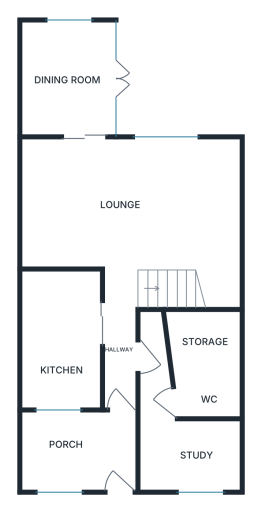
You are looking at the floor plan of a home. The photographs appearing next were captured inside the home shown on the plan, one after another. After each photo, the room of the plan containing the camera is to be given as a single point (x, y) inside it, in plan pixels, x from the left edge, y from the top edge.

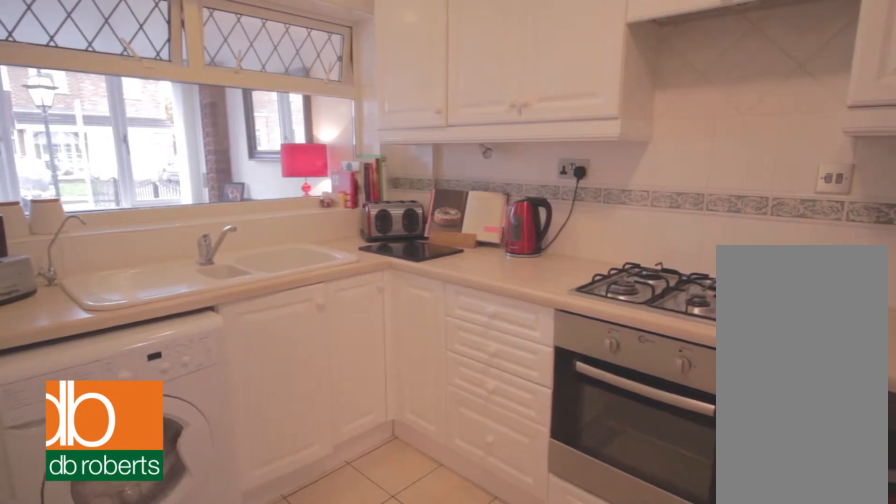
(62, 339)
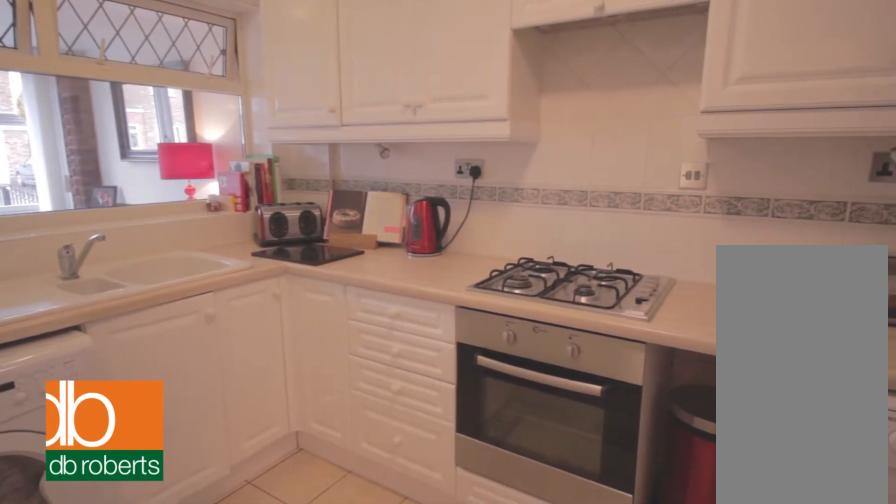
(62, 339)
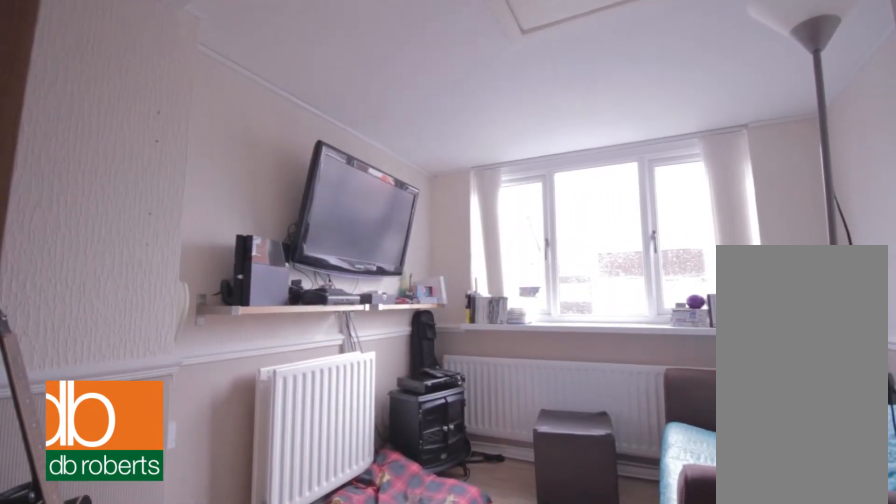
(178, 428)
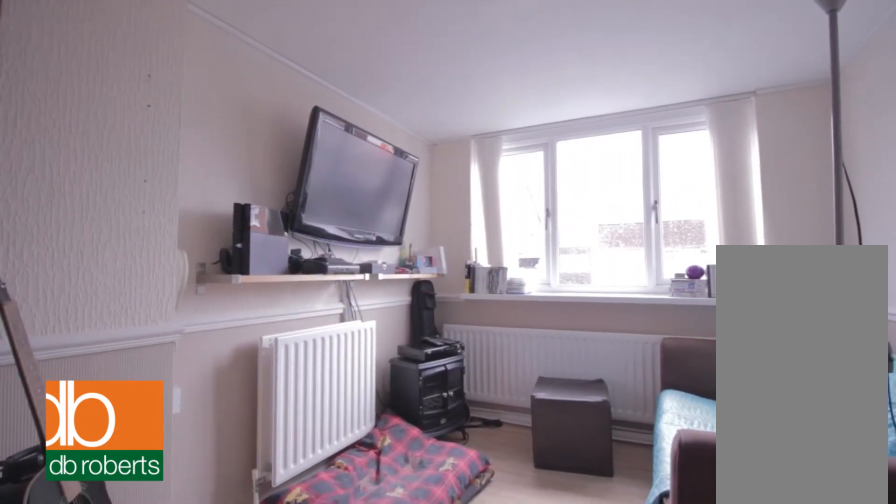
(178, 428)
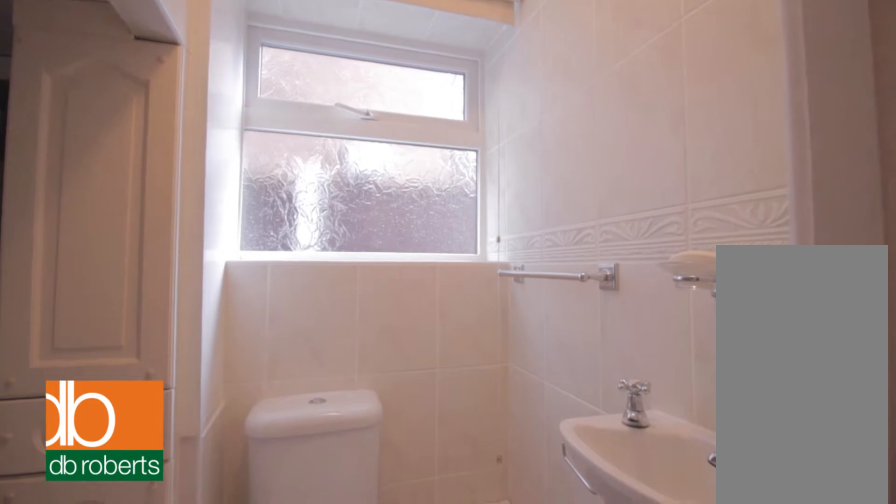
(205, 362)
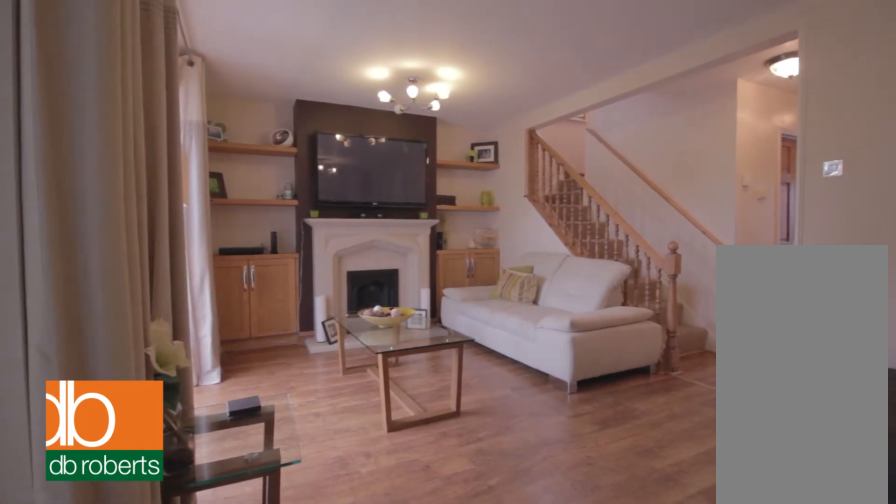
(129, 214)
